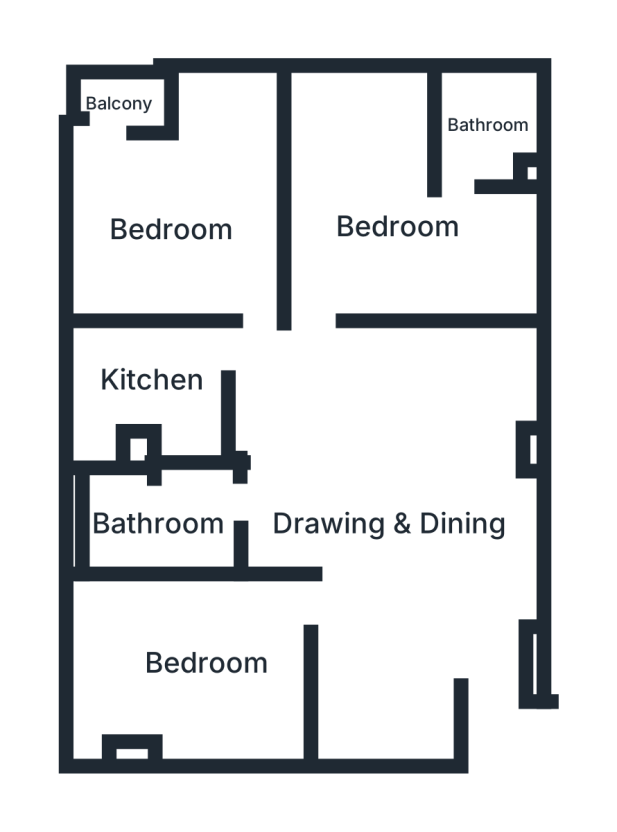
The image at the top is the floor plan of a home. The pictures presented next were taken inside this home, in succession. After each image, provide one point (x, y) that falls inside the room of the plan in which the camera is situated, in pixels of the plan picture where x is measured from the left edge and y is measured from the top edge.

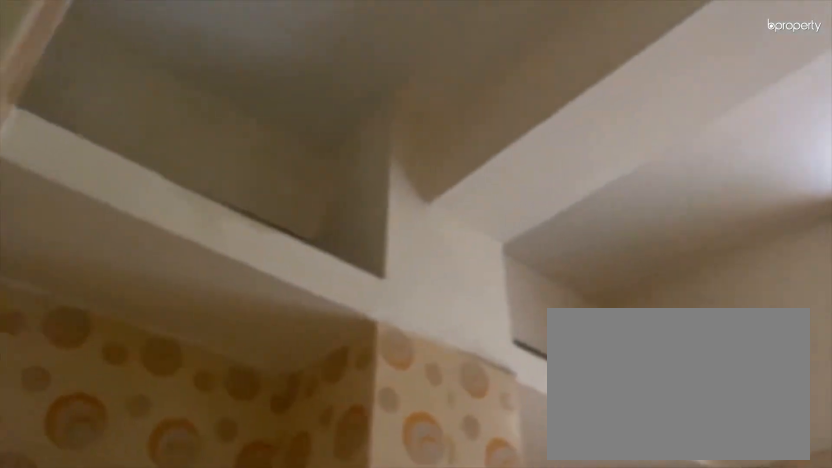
(156, 378)
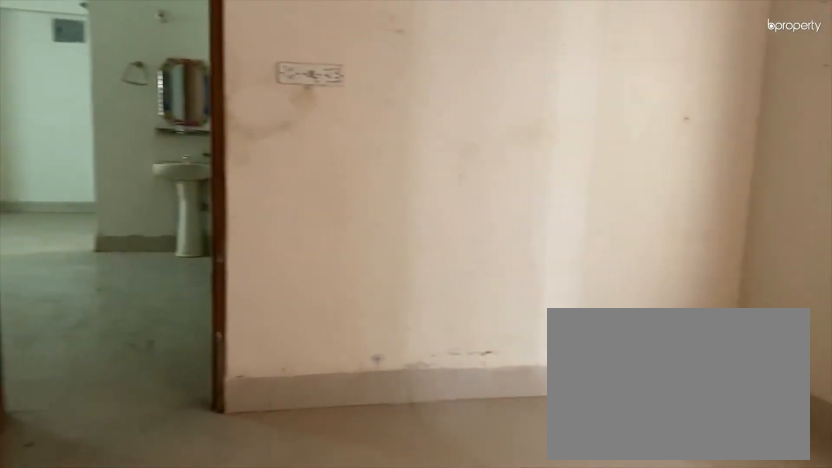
(167, 231)
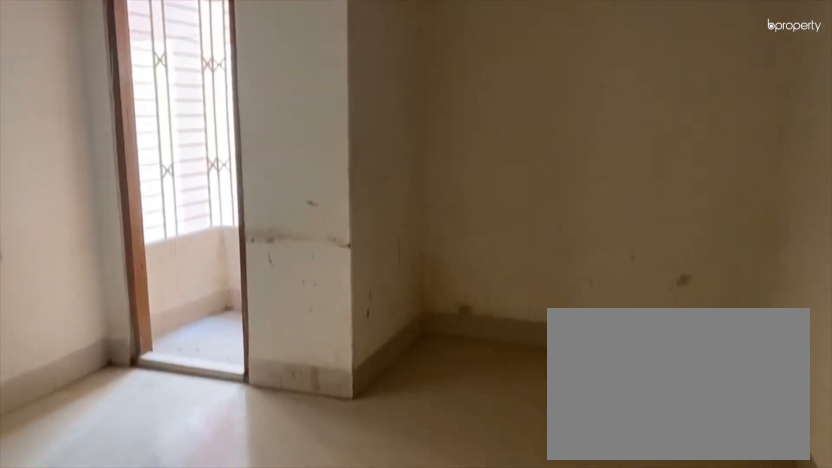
(167, 231)
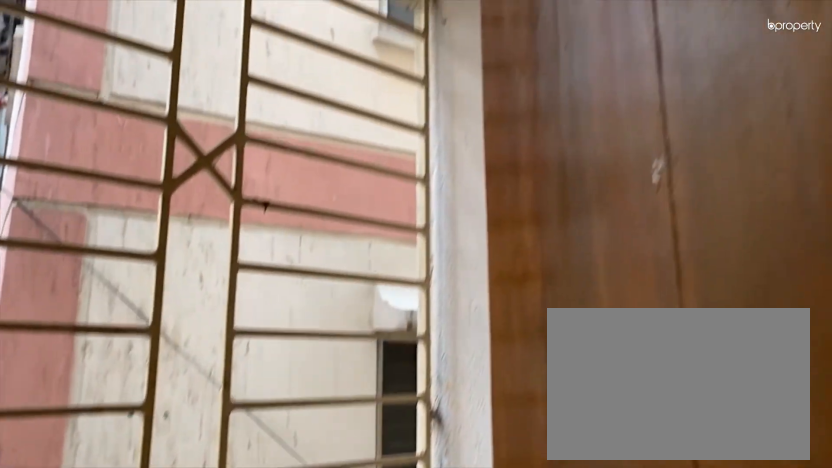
(120, 104)
